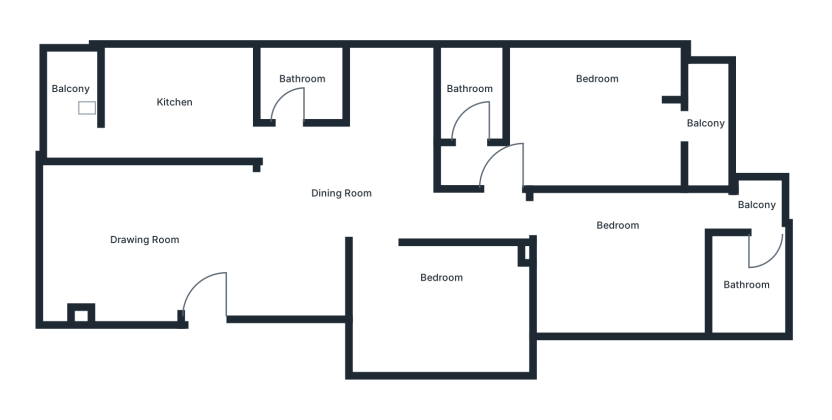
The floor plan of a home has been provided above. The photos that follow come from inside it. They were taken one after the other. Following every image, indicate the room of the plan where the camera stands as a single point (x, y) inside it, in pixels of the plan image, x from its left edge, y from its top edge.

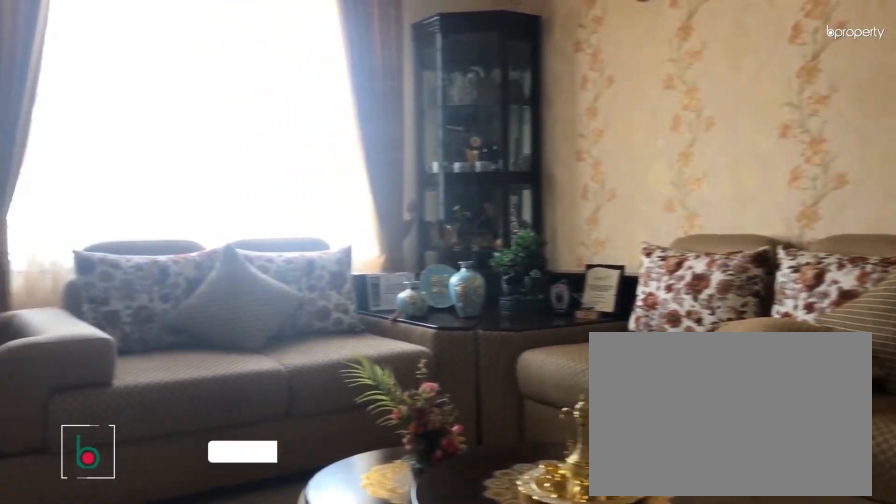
(148, 243)
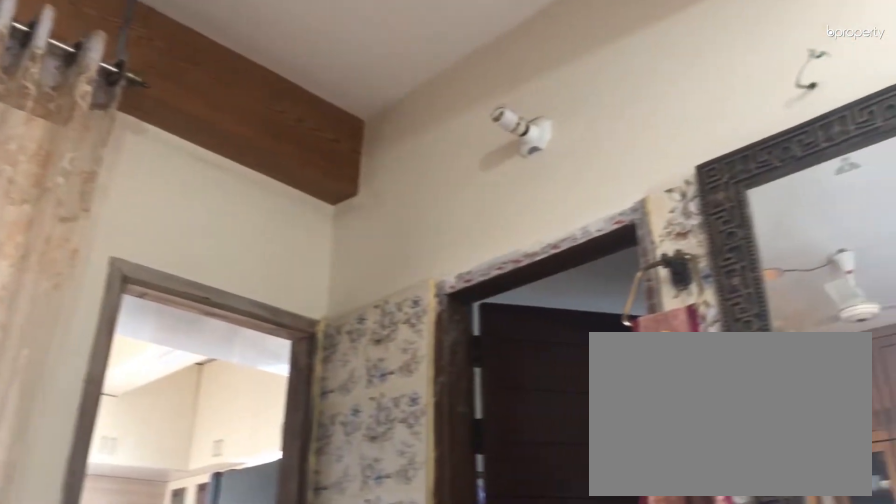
(340, 191)
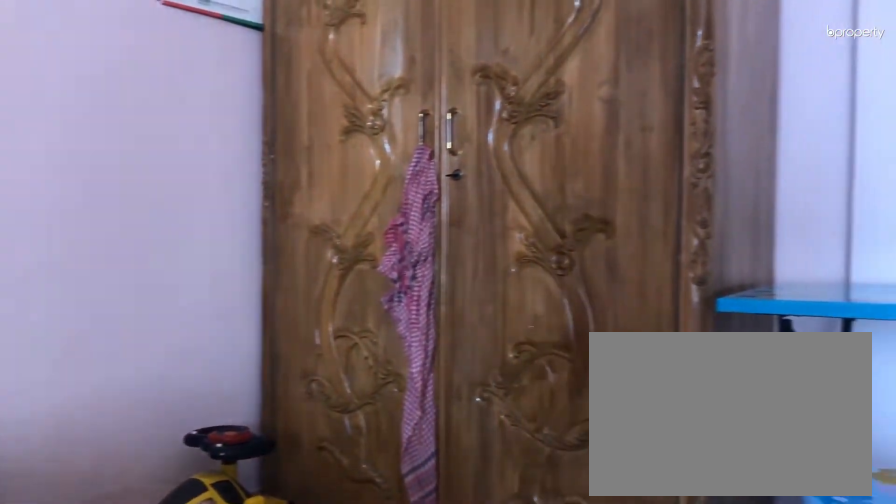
(617, 268)
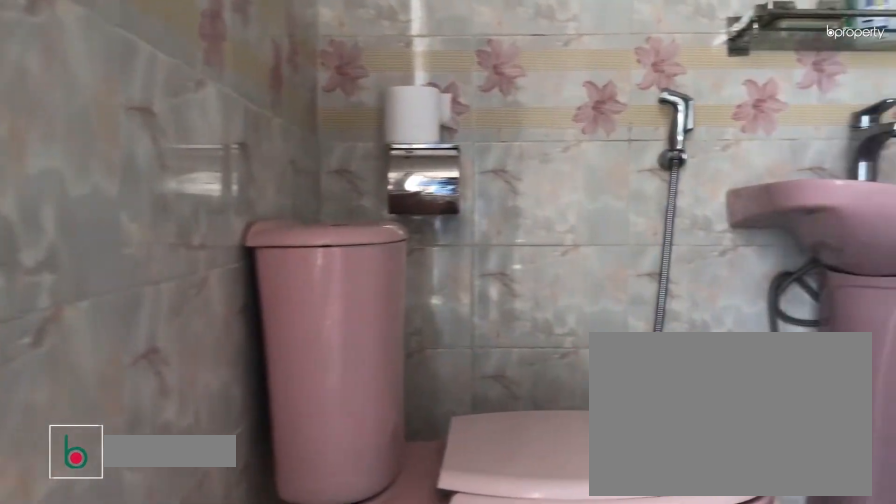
(745, 286)
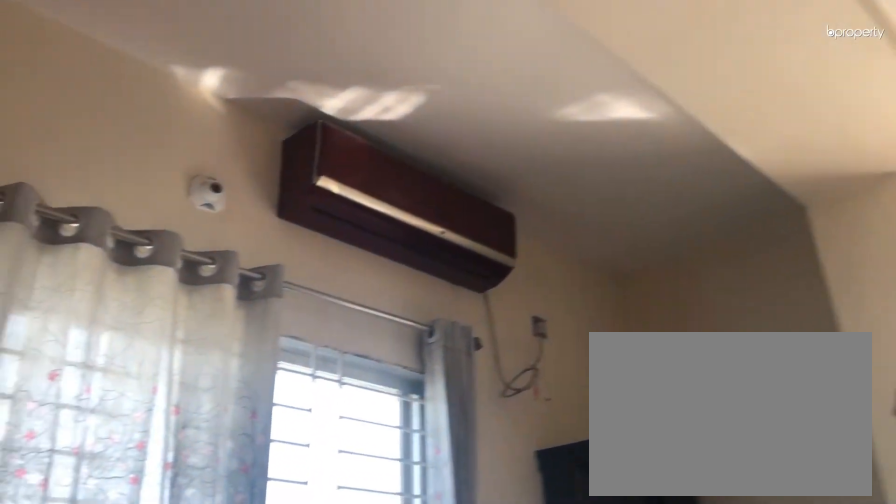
(596, 127)
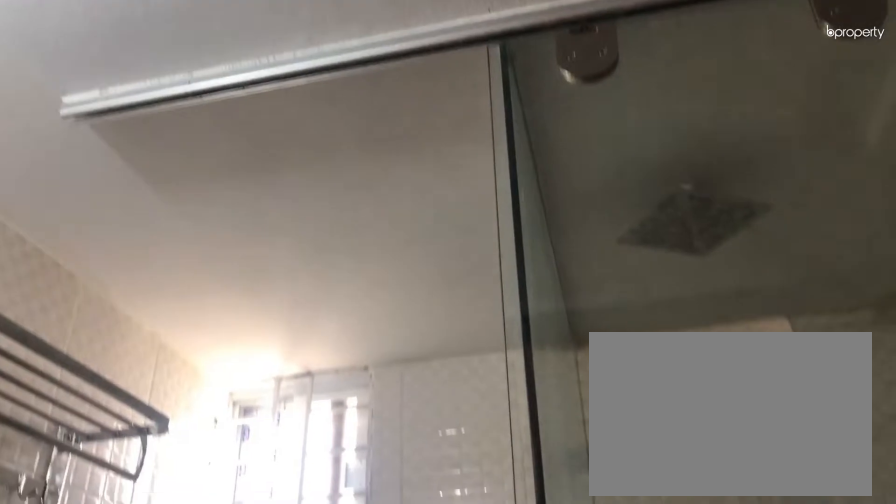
(468, 91)
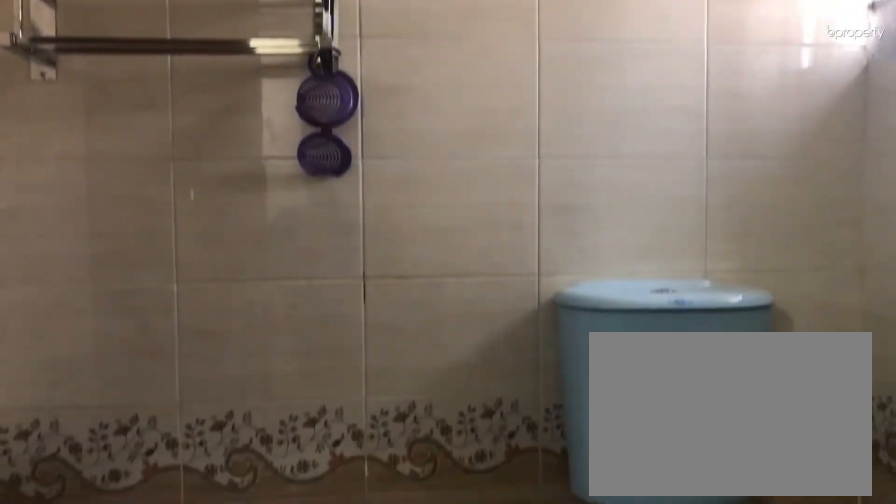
(304, 82)
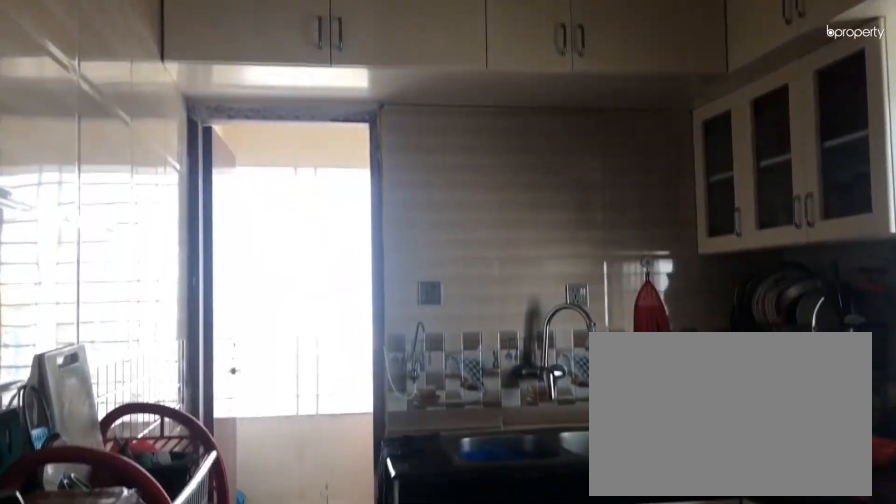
(176, 103)
